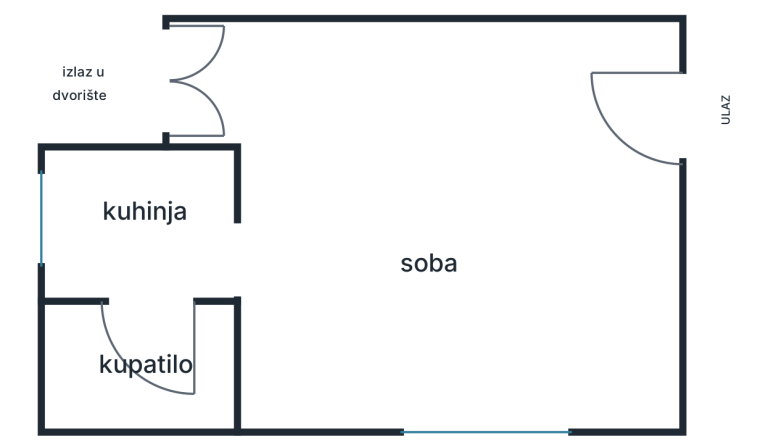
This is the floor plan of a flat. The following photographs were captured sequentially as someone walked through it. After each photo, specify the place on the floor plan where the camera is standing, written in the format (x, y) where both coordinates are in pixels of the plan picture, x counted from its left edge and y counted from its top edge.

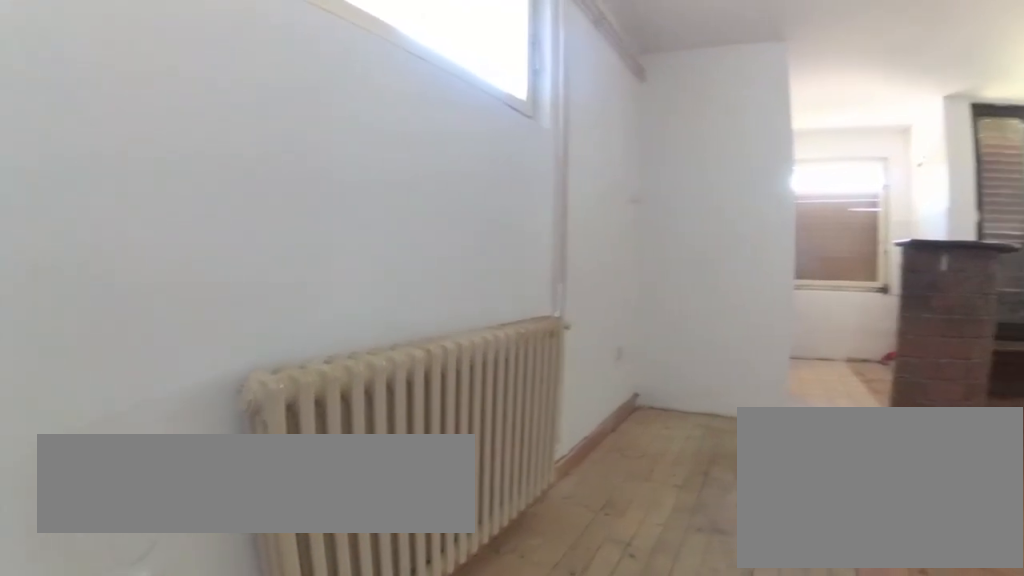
(621, 314)
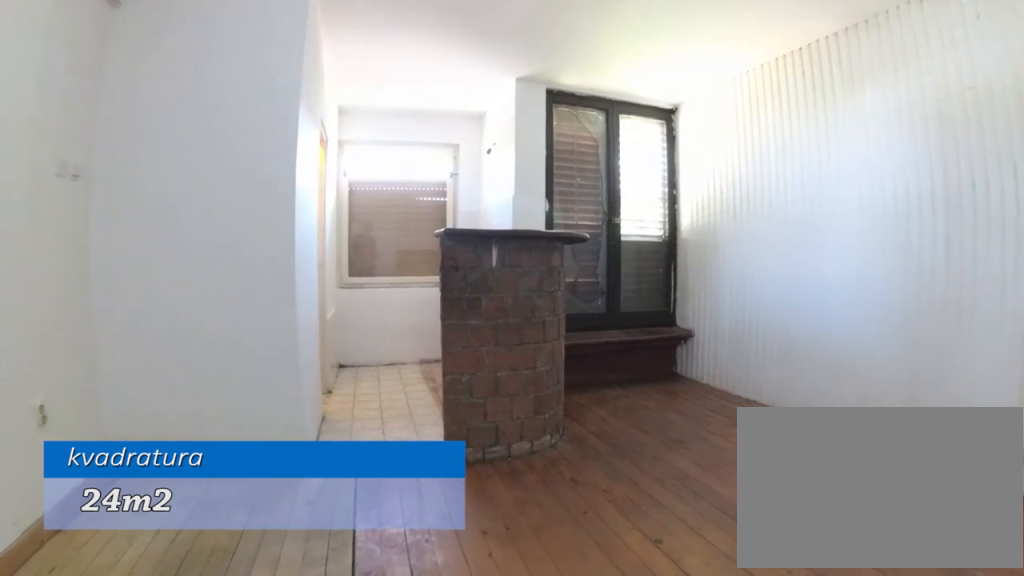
(456, 288)
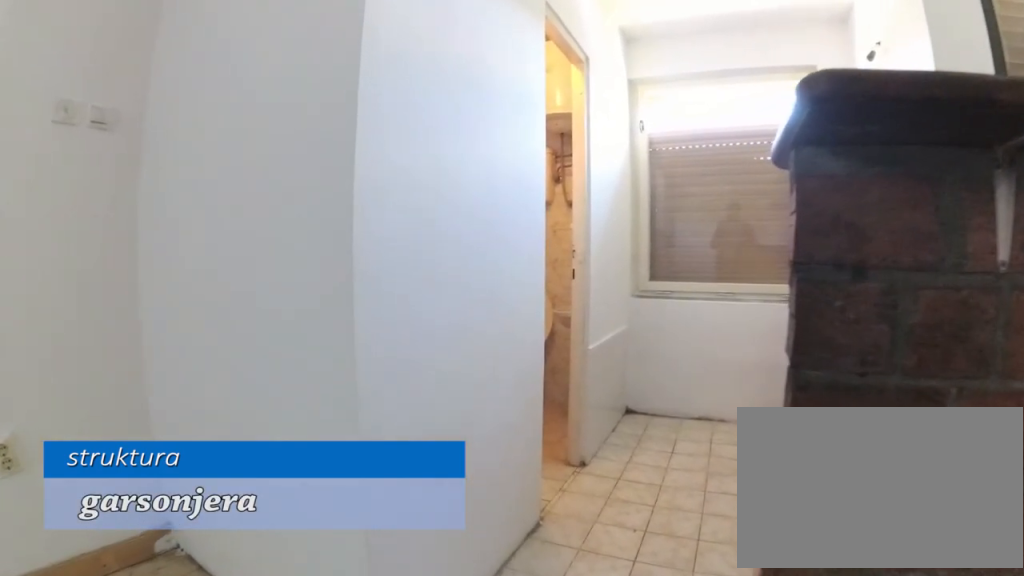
(291, 246)
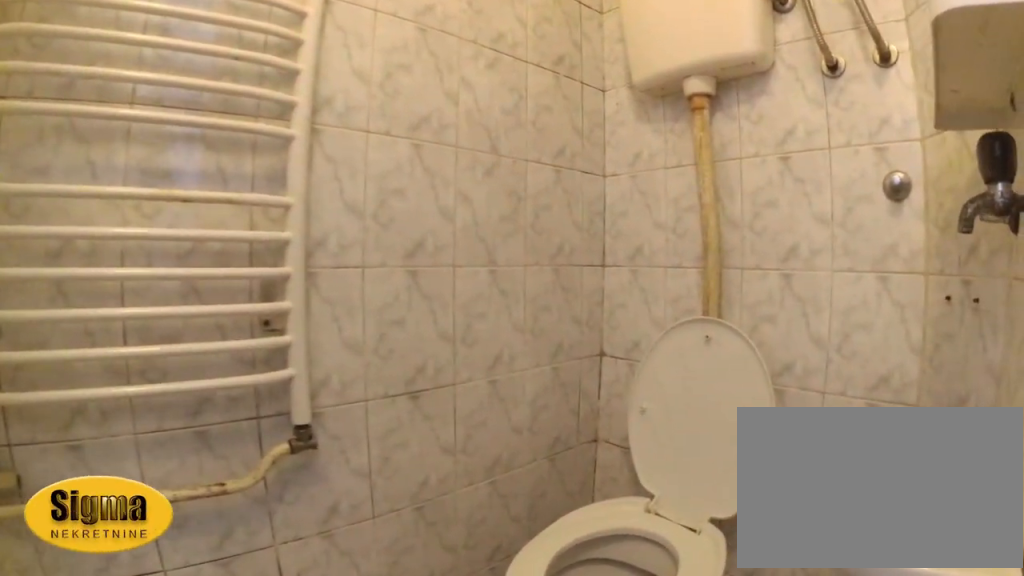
(157, 298)
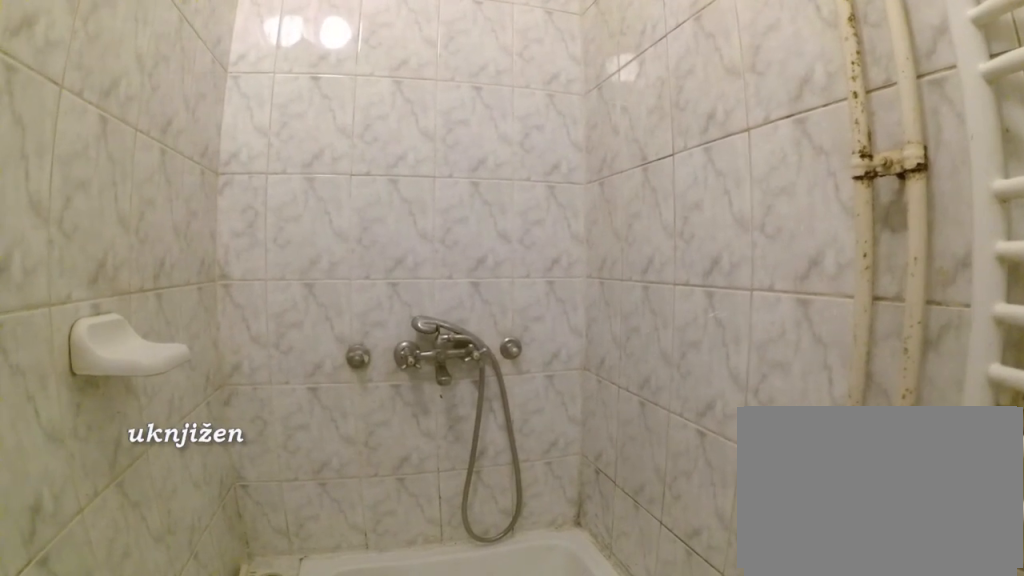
(99, 367)
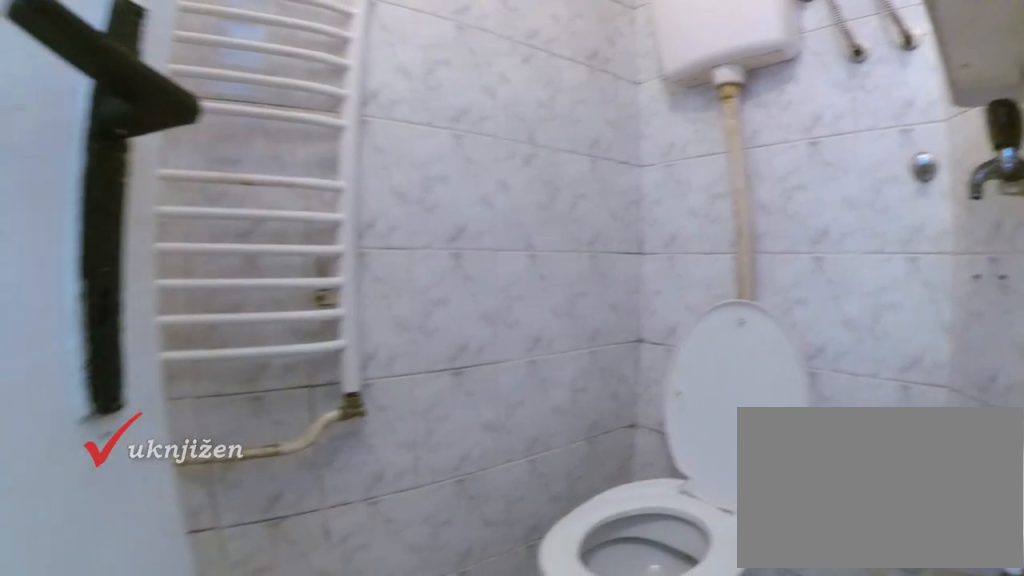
(150, 330)
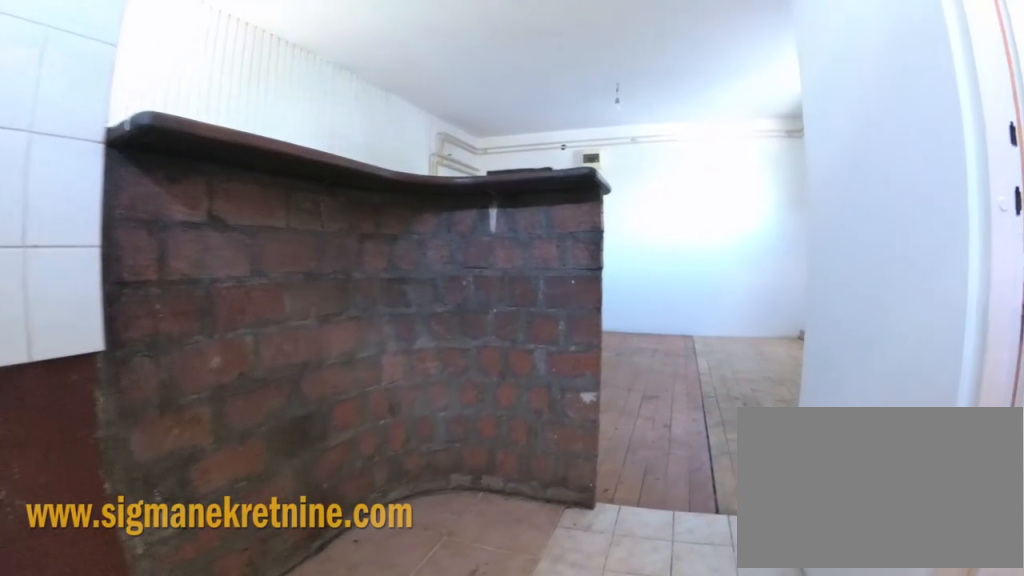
(129, 246)
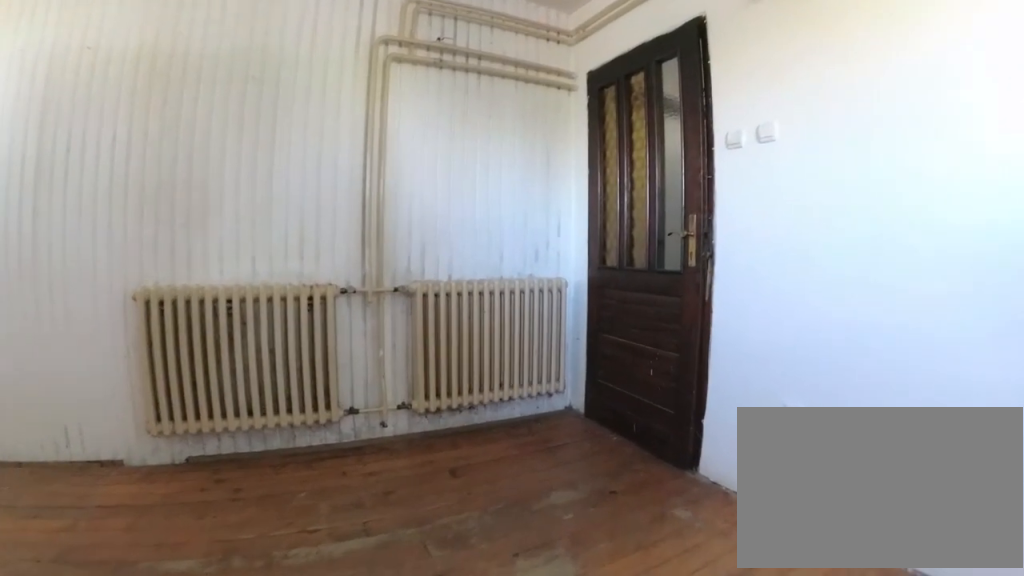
(488, 208)
